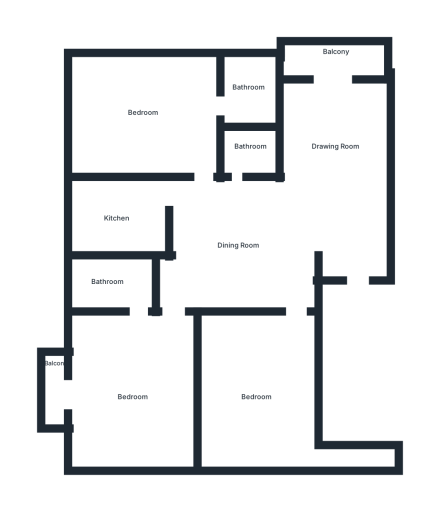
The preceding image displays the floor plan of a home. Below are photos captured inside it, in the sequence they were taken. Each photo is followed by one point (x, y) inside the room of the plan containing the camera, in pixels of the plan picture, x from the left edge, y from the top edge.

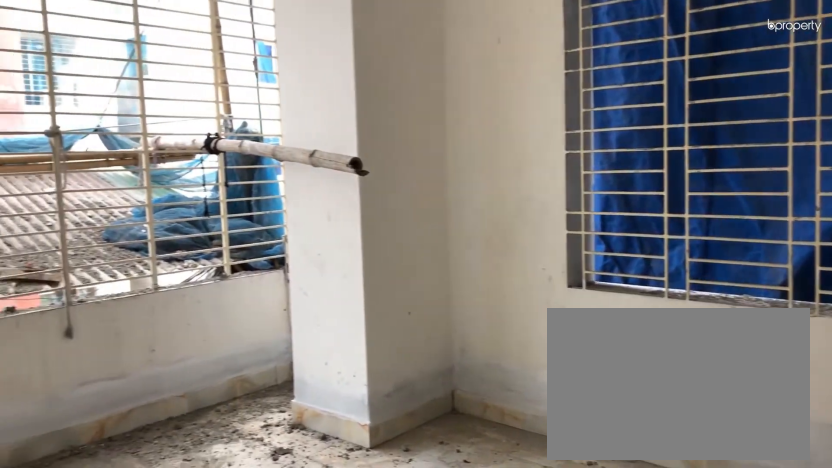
(140, 115)
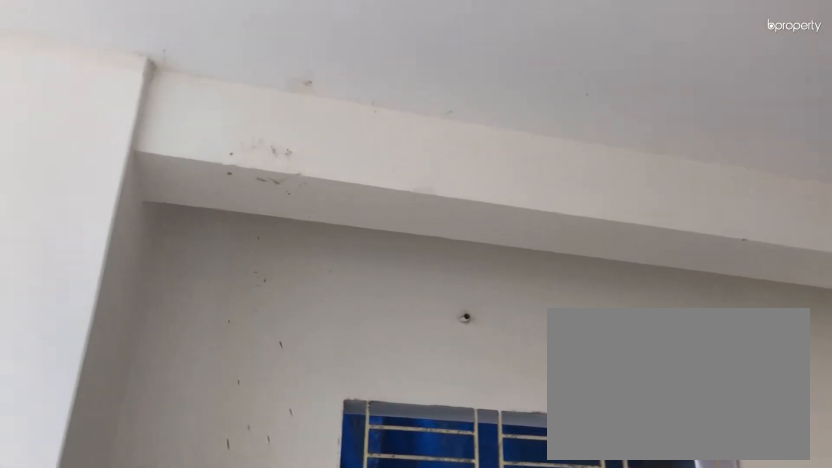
(140, 115)
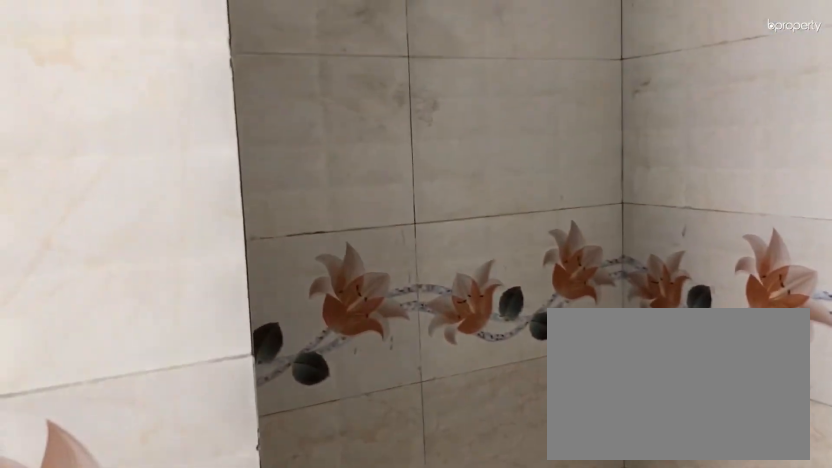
(247, 92)
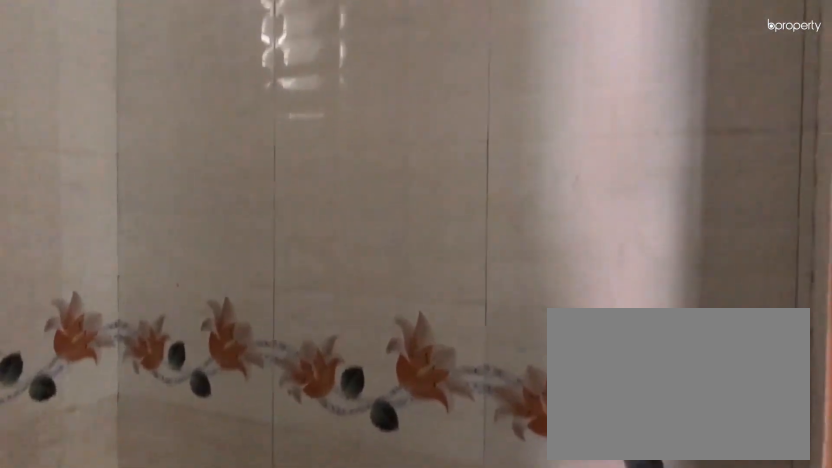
(249, 152)
